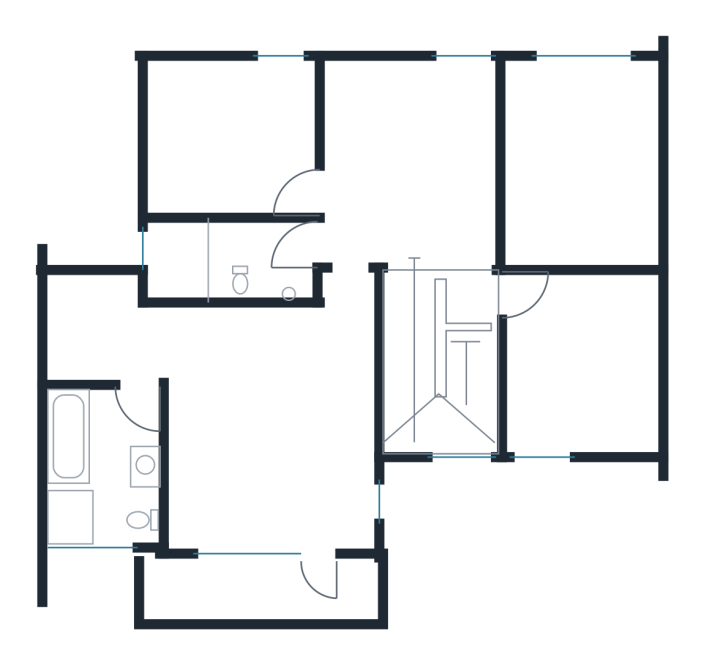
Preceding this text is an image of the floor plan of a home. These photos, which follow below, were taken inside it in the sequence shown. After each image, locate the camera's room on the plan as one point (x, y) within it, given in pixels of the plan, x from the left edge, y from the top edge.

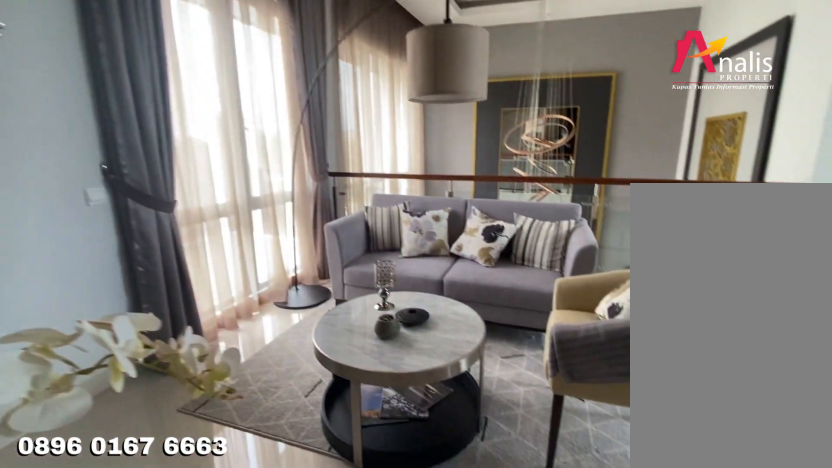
(412, 153)
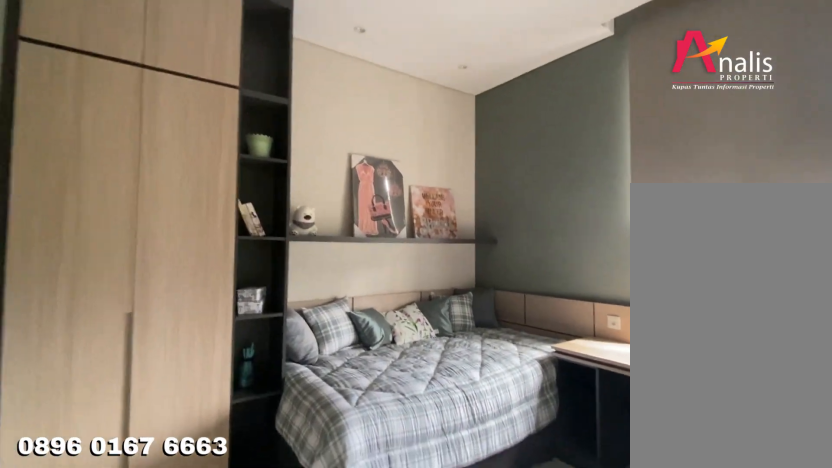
(582, 360)
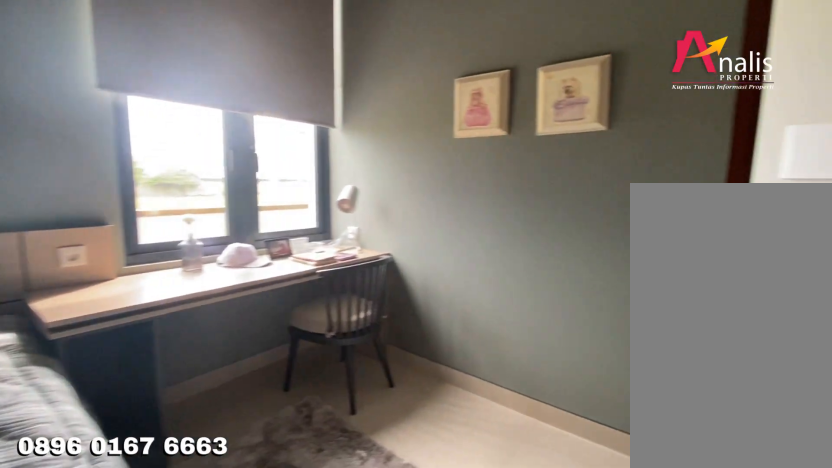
(582, 359)
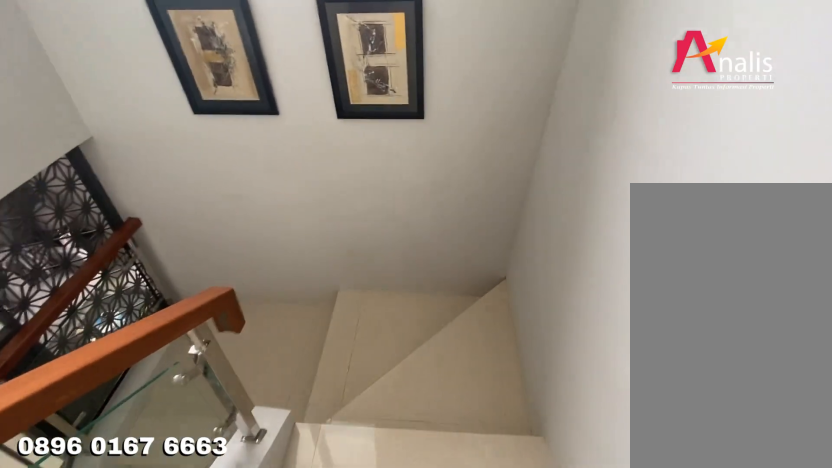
(434, 374)
